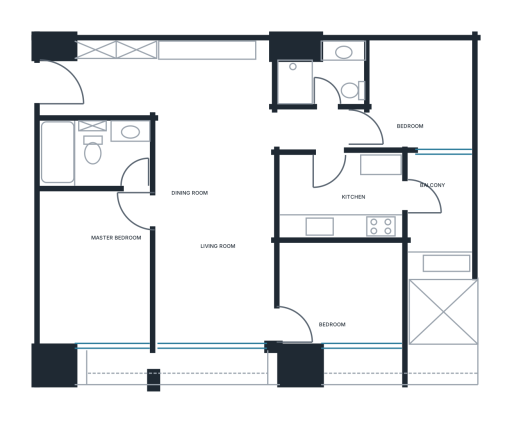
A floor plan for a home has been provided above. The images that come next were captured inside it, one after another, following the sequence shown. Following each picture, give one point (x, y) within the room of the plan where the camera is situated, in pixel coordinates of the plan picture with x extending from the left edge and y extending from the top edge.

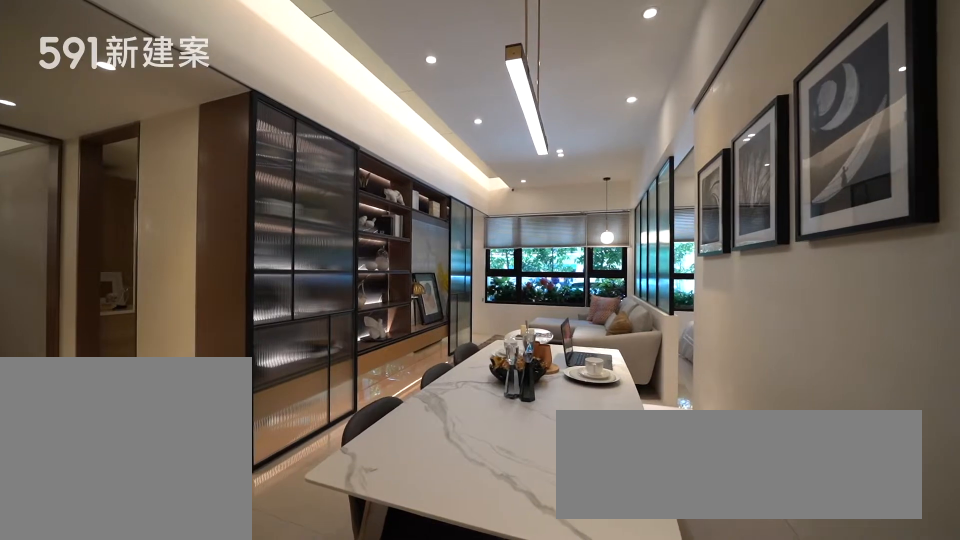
(214, 232)
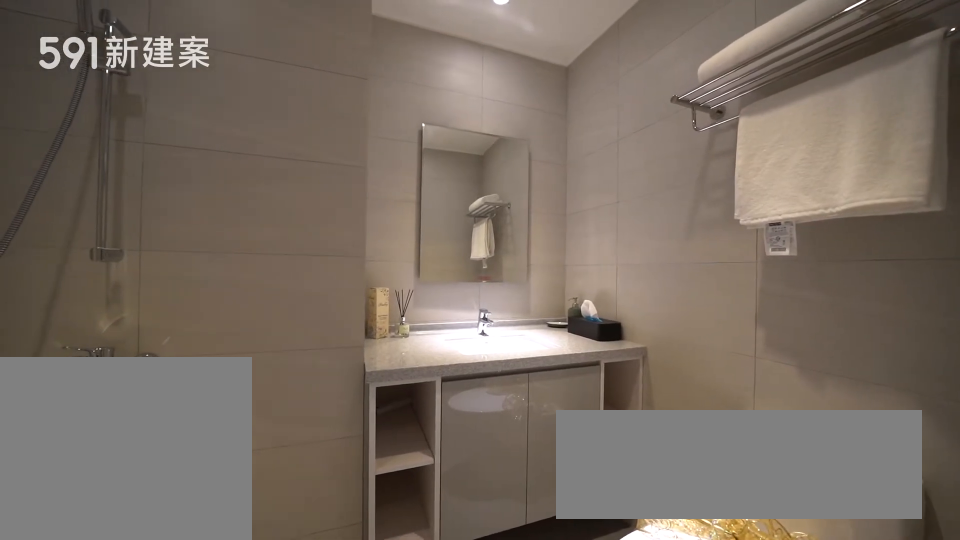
(323, 71)
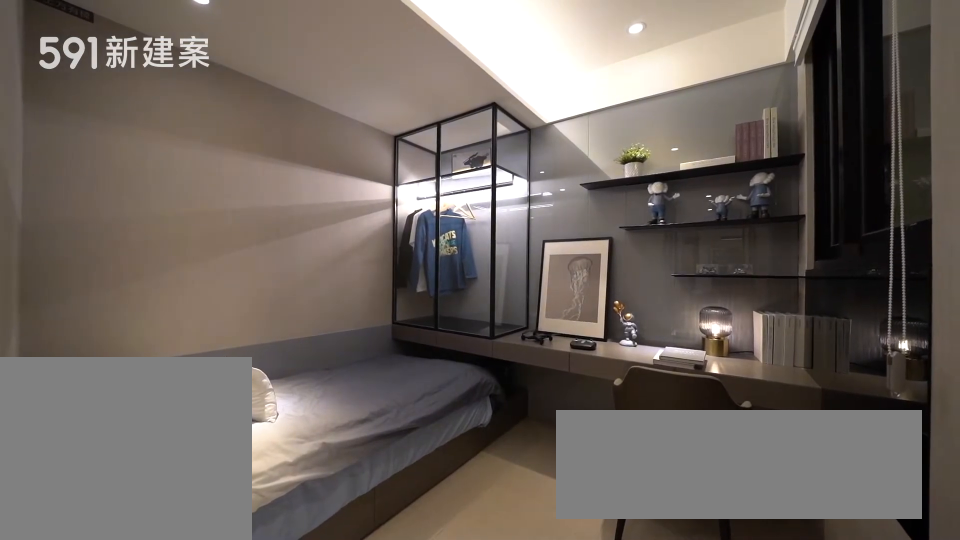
(417, 96)
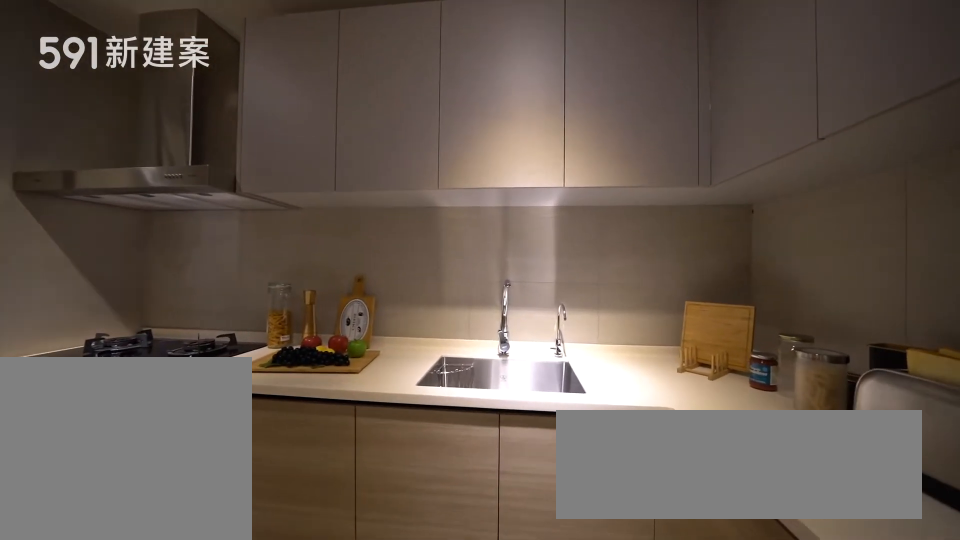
(342, 194)
